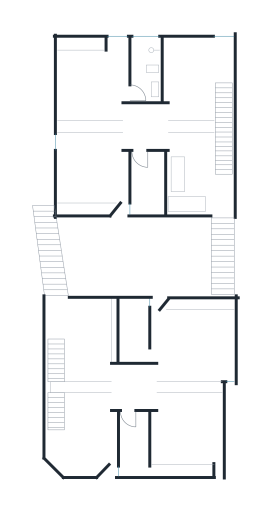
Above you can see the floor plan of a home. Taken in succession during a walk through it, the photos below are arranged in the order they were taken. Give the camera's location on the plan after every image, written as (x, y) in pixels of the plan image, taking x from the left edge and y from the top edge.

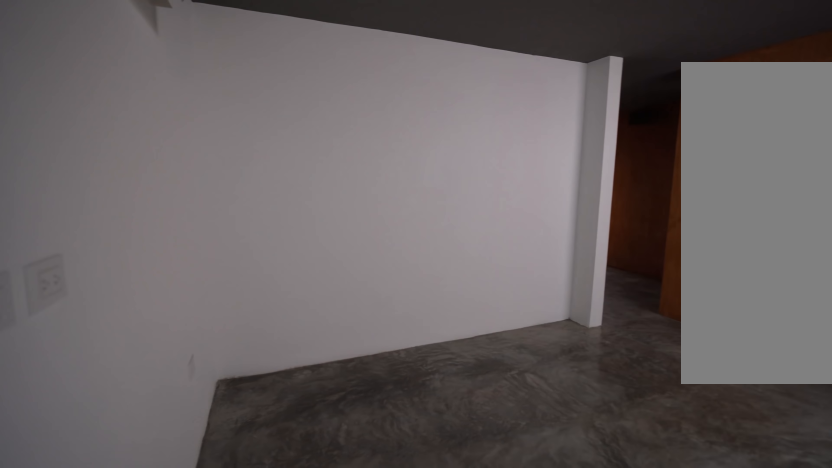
(221, 217)
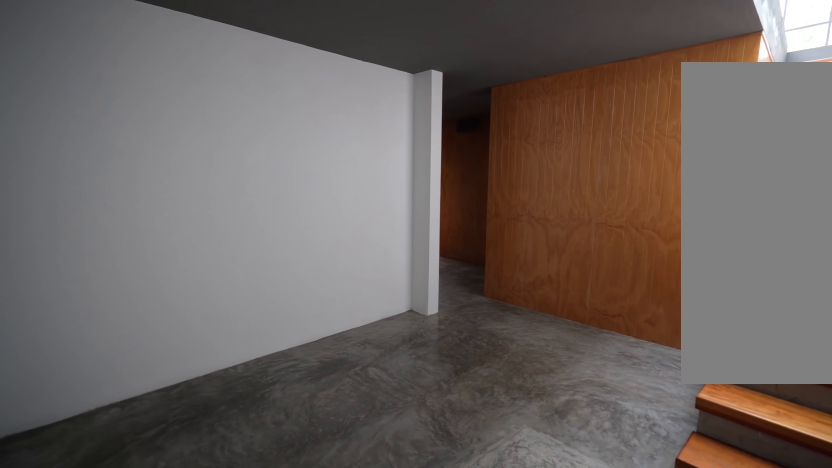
(221, 217)
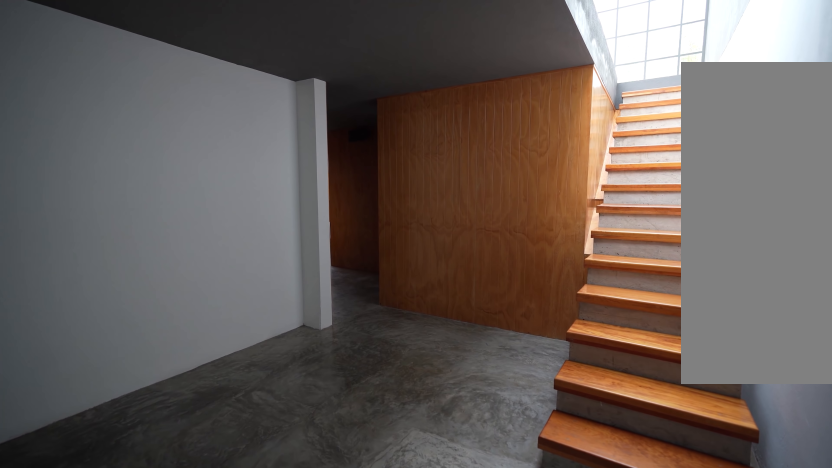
(221, 217)
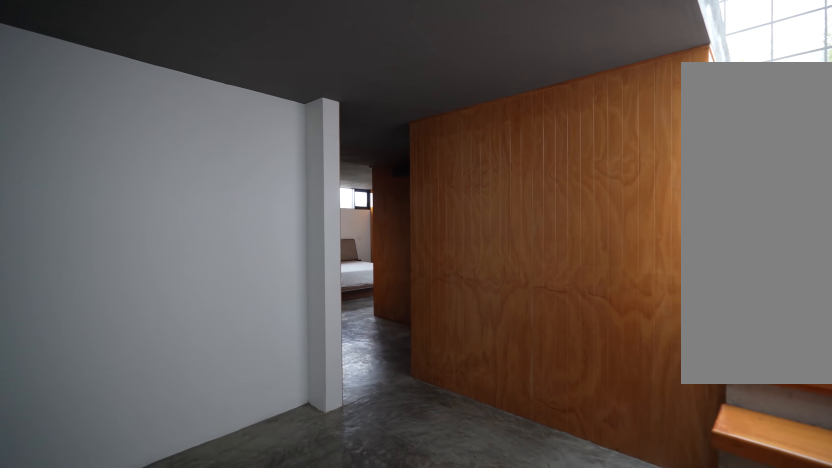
(221, 217)
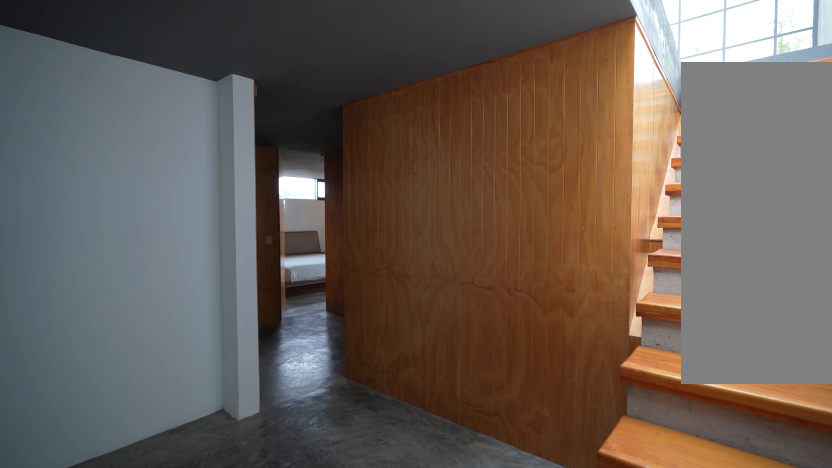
(221, 213)
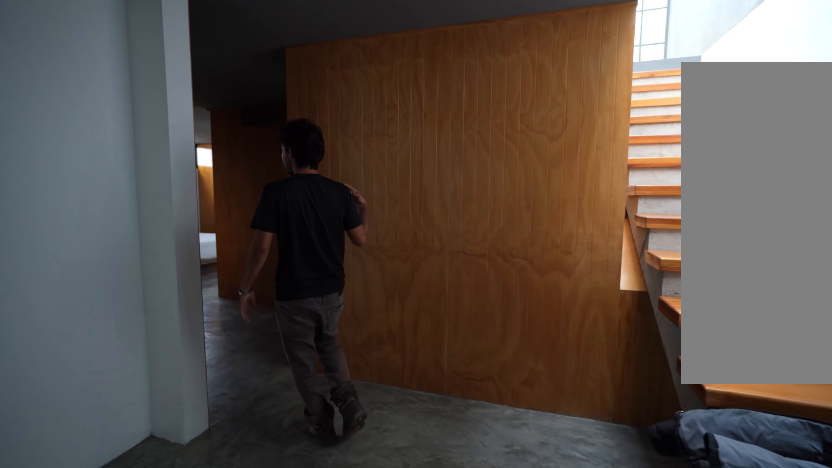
(219, 191)
